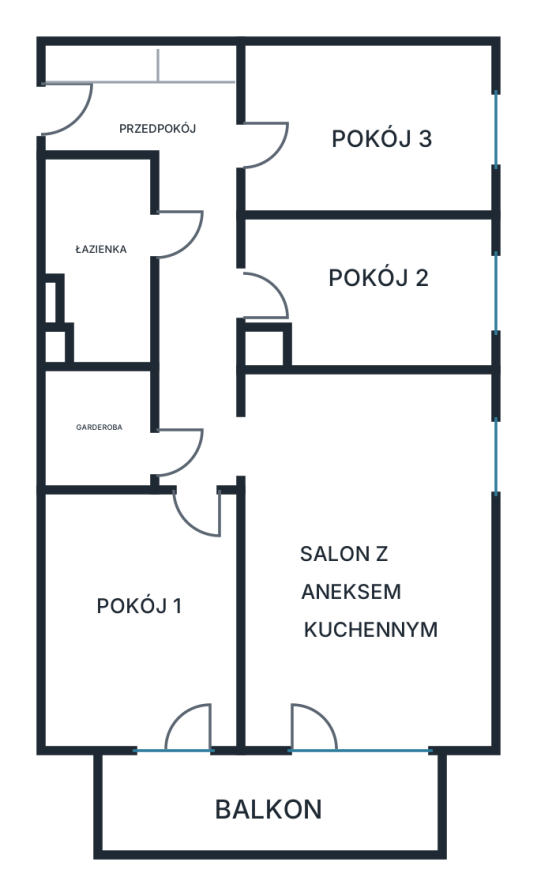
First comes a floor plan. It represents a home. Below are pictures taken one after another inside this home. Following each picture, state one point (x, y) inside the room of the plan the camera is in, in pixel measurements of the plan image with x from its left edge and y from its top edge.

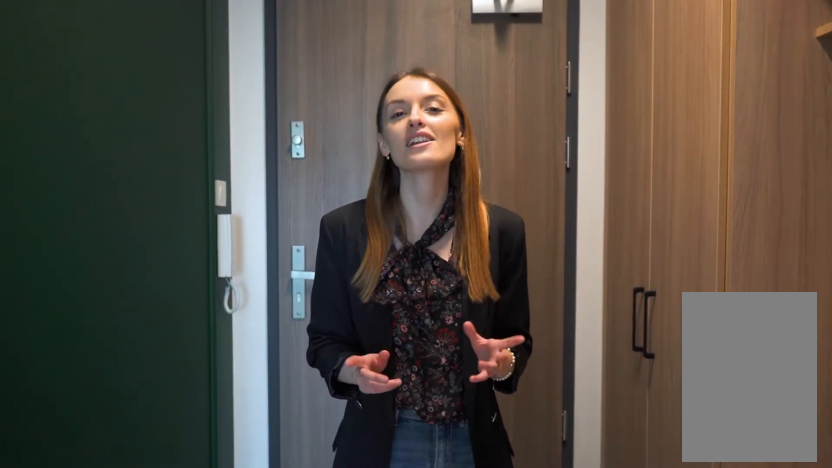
(177, 220)
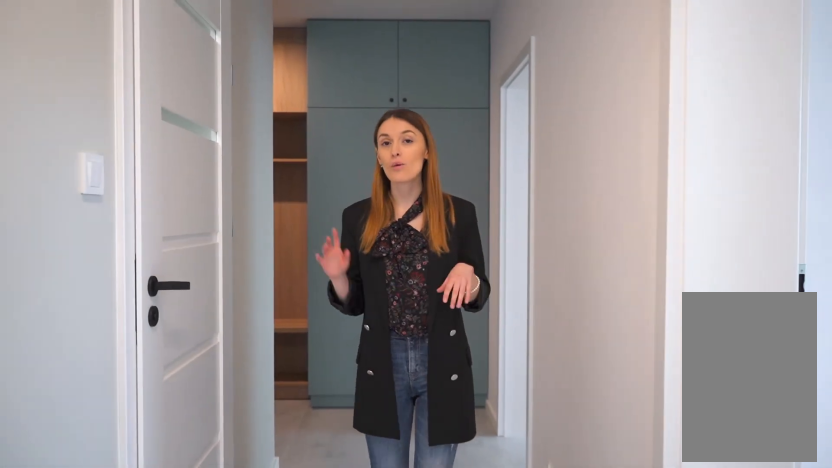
(177, 219)
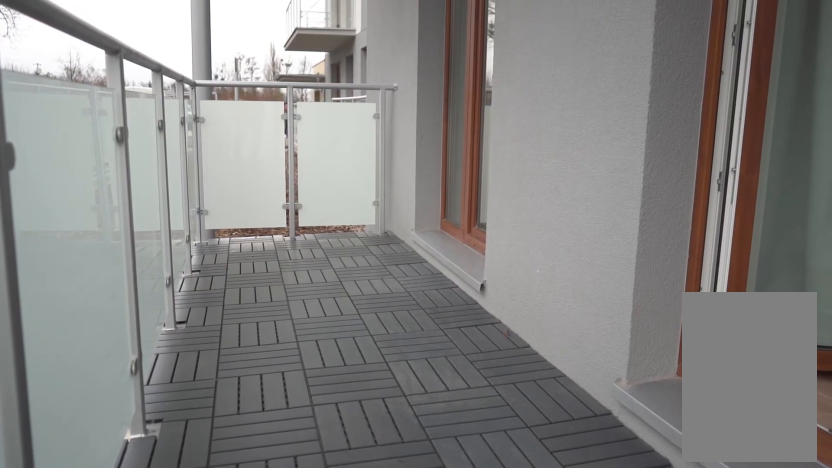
(270, 801)
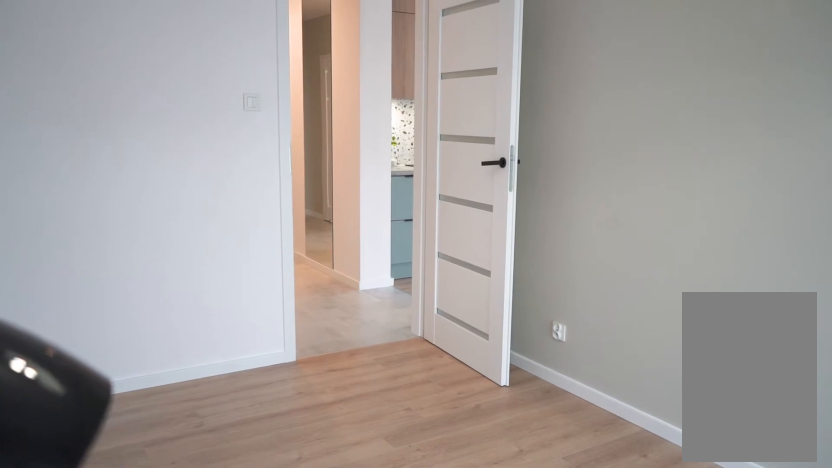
(138, 619)
